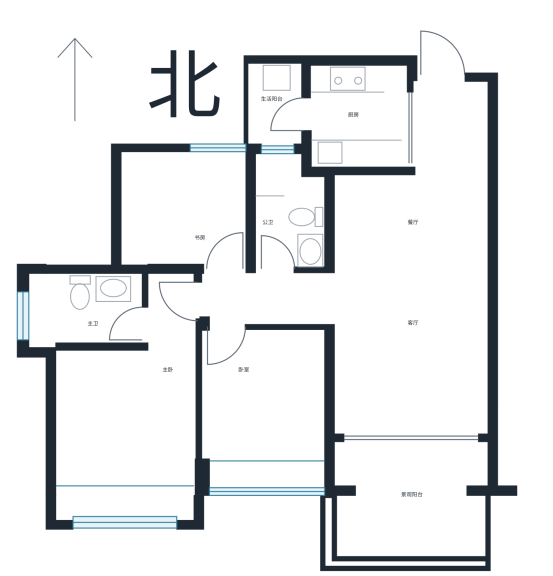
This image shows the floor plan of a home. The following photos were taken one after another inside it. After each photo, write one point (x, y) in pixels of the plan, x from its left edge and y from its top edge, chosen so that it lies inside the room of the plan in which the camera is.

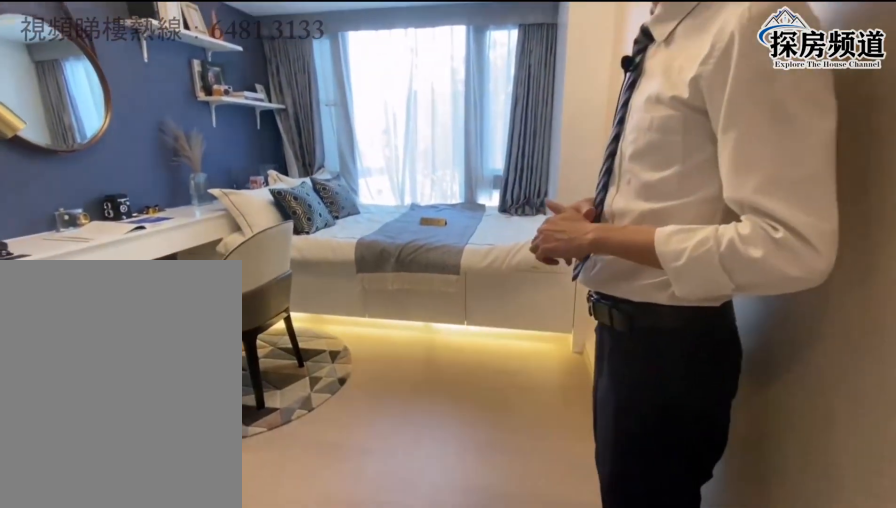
(269, 393)
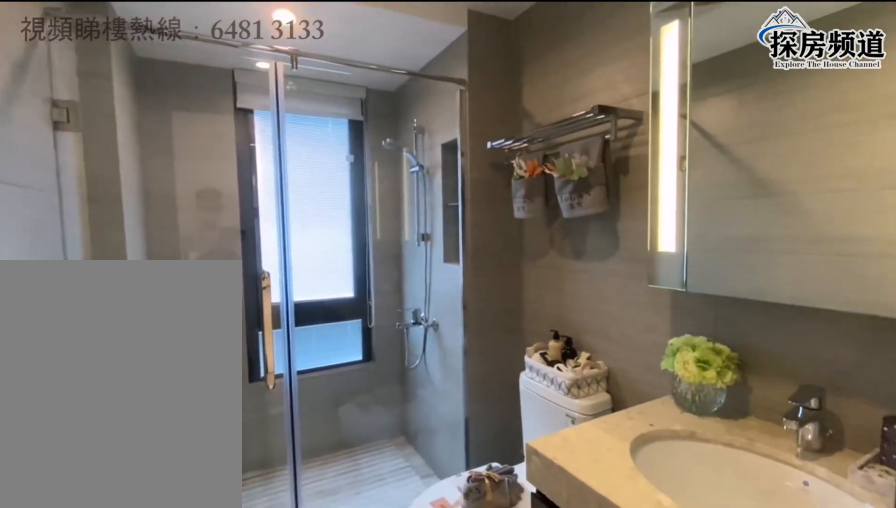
(88, 303)
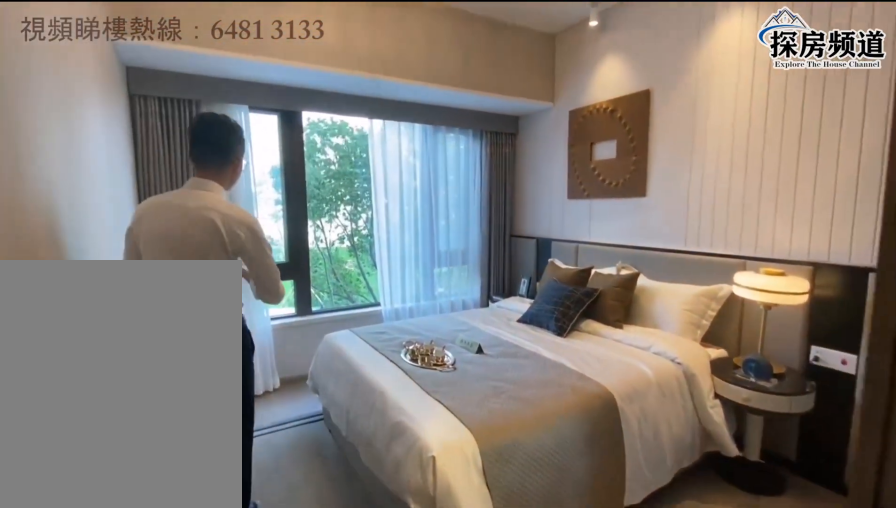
(113, 438)
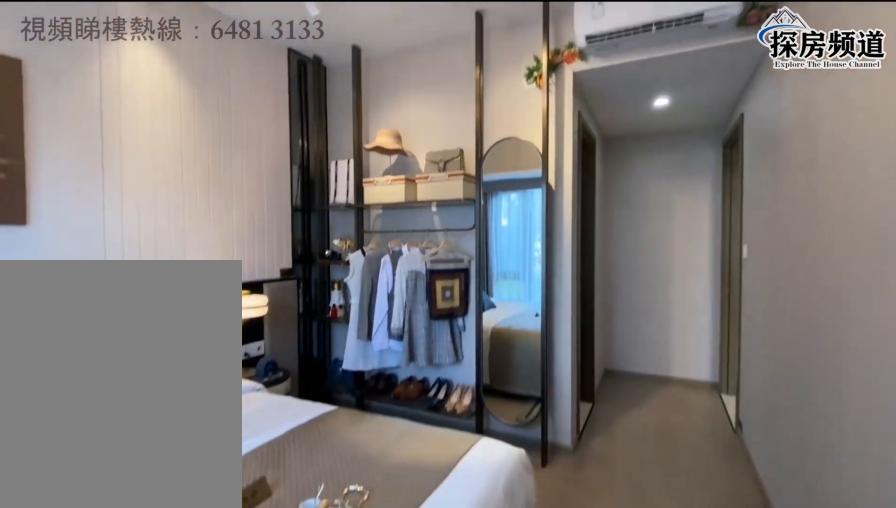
(112, 441)
